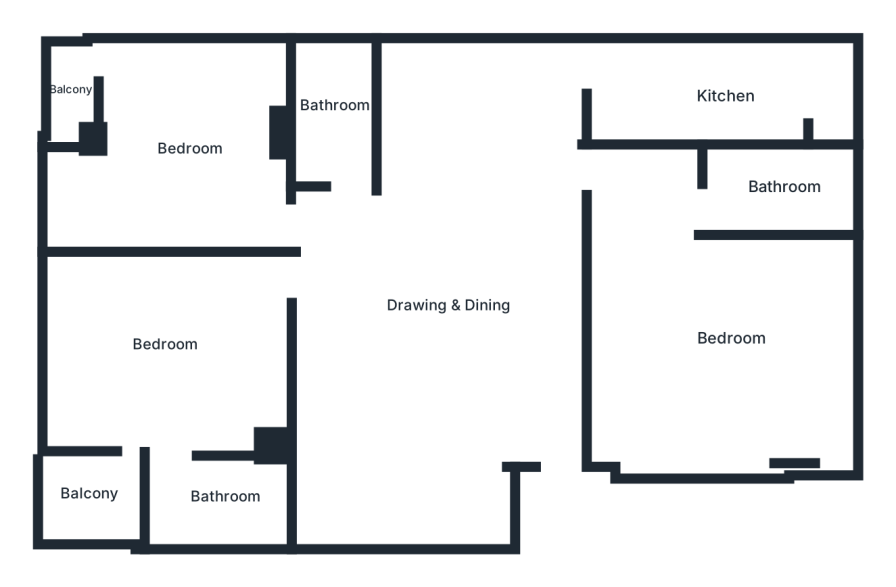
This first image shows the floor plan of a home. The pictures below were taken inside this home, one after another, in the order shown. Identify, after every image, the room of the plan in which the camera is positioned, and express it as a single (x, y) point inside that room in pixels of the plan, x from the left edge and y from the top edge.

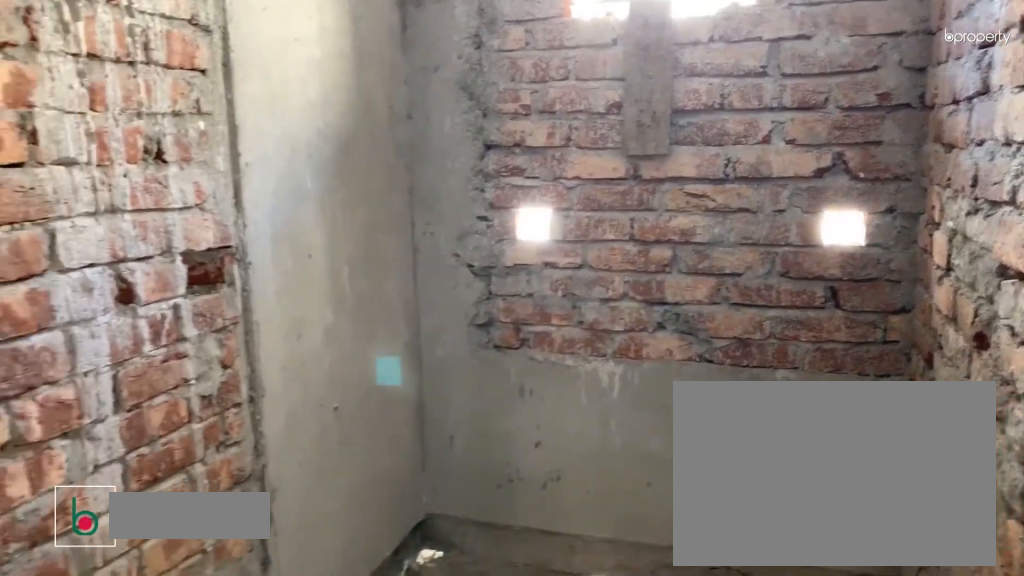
(787, 183)
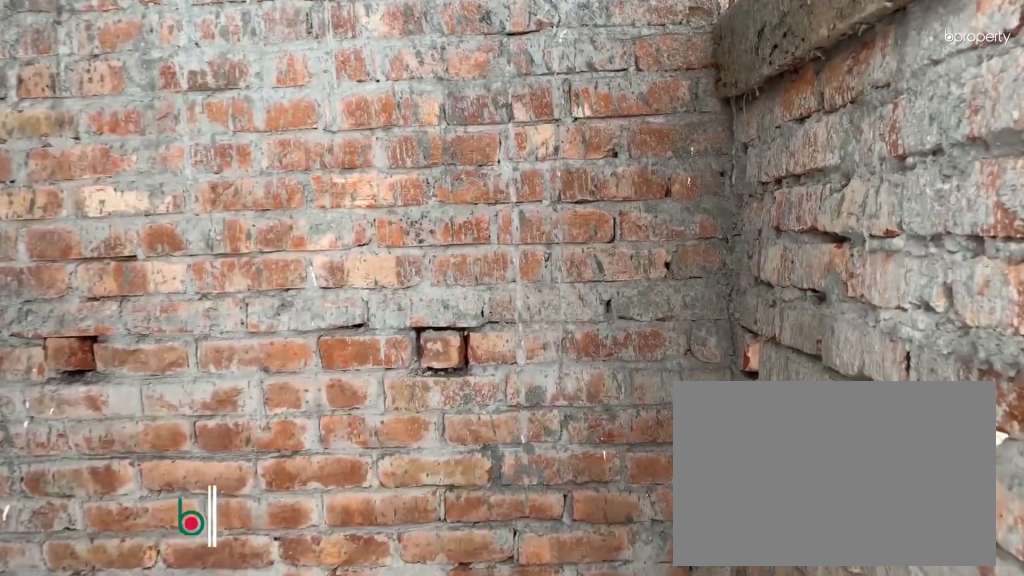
(219, 495)
